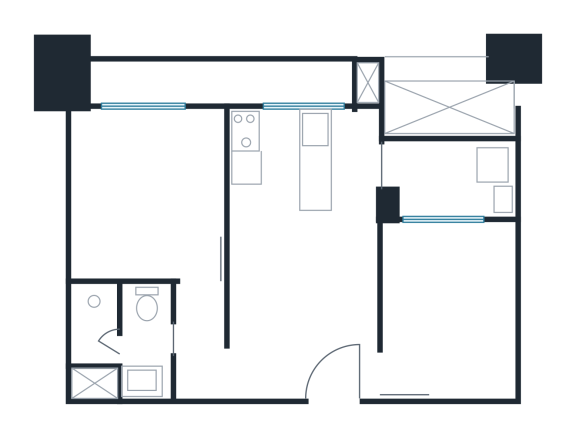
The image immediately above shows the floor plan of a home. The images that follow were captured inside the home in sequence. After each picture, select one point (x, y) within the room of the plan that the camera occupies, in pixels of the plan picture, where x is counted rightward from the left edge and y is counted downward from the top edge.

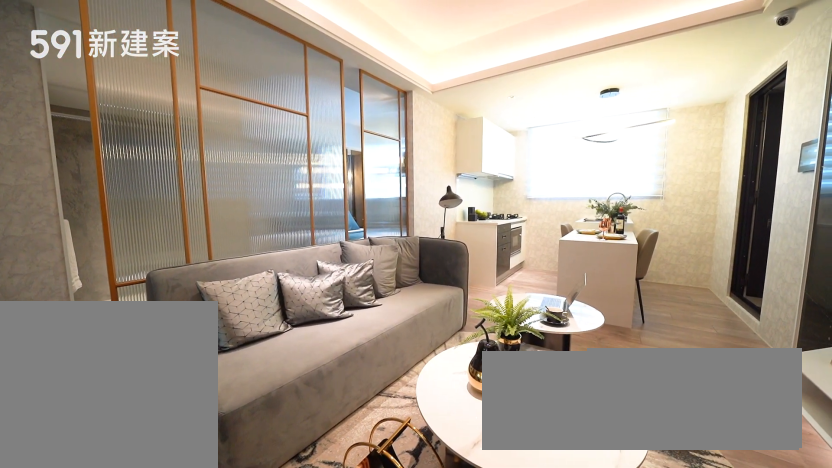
(302, 280)
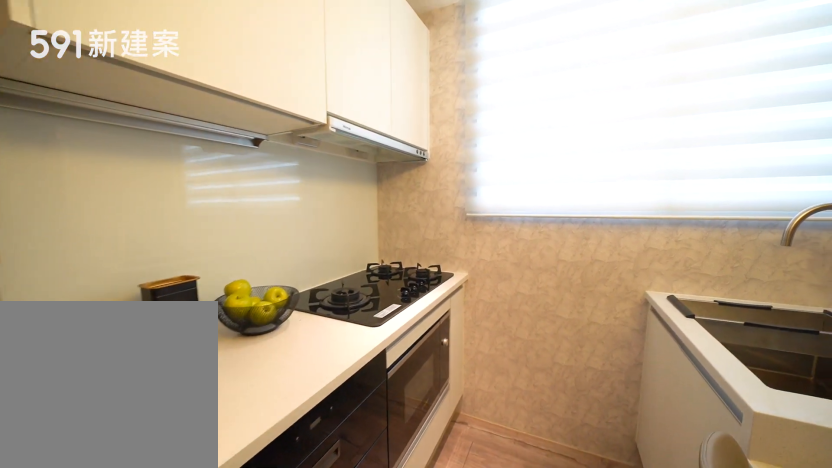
(274, 156)
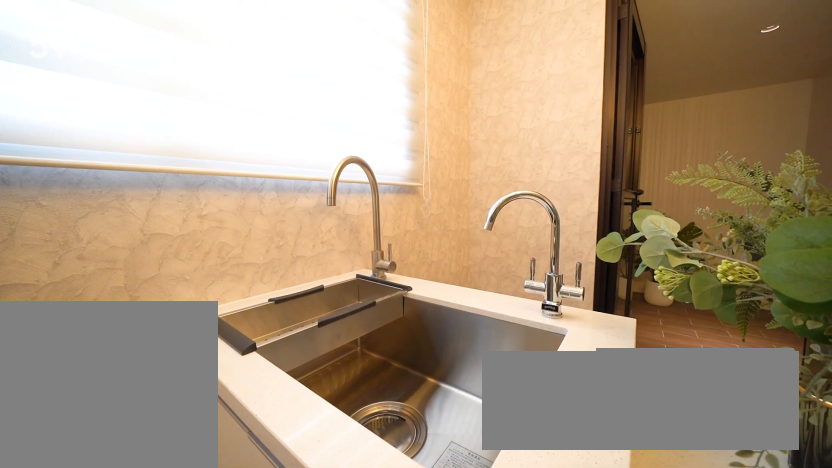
(274, 156)
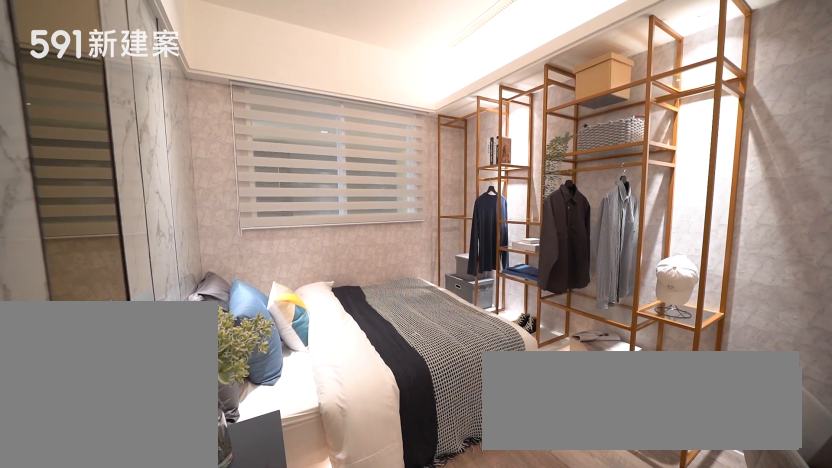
(452, 305)
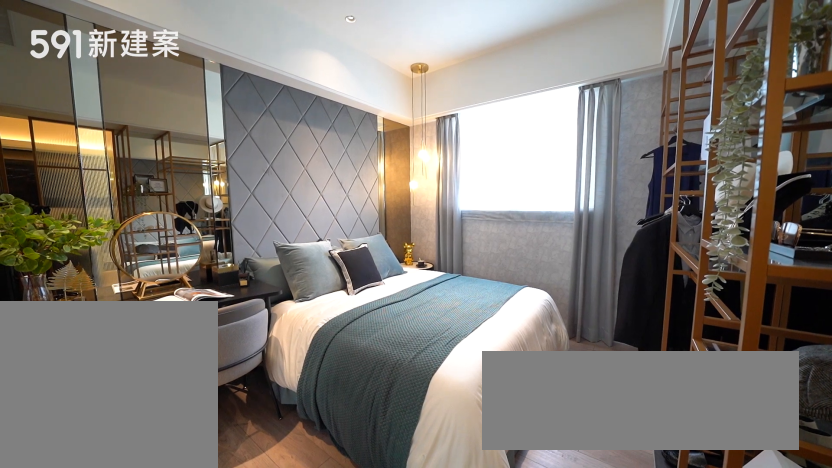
(147, 192)
